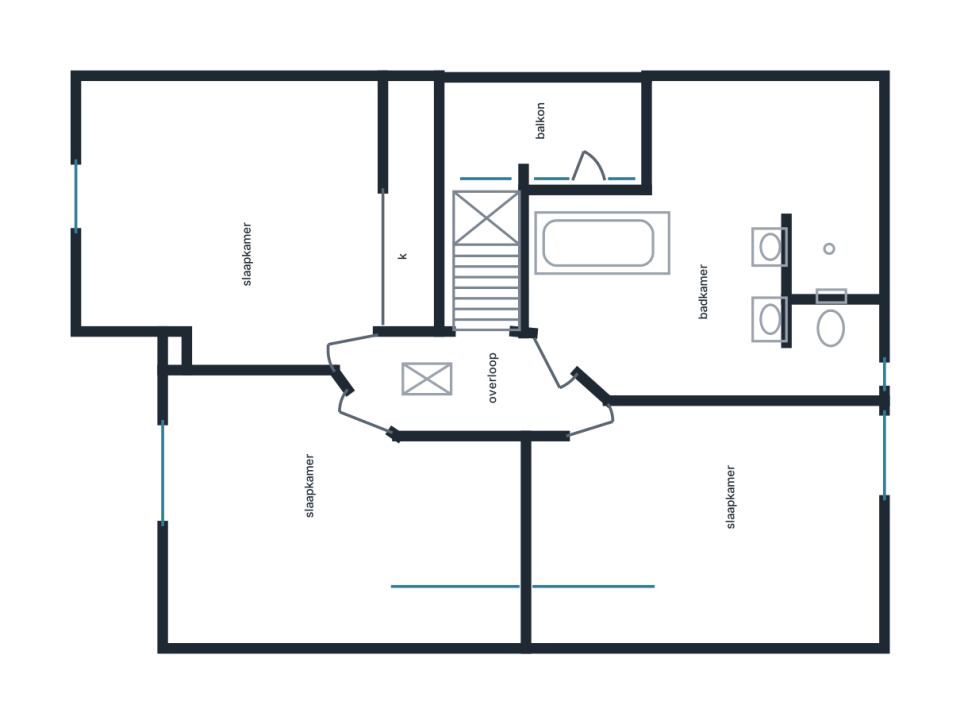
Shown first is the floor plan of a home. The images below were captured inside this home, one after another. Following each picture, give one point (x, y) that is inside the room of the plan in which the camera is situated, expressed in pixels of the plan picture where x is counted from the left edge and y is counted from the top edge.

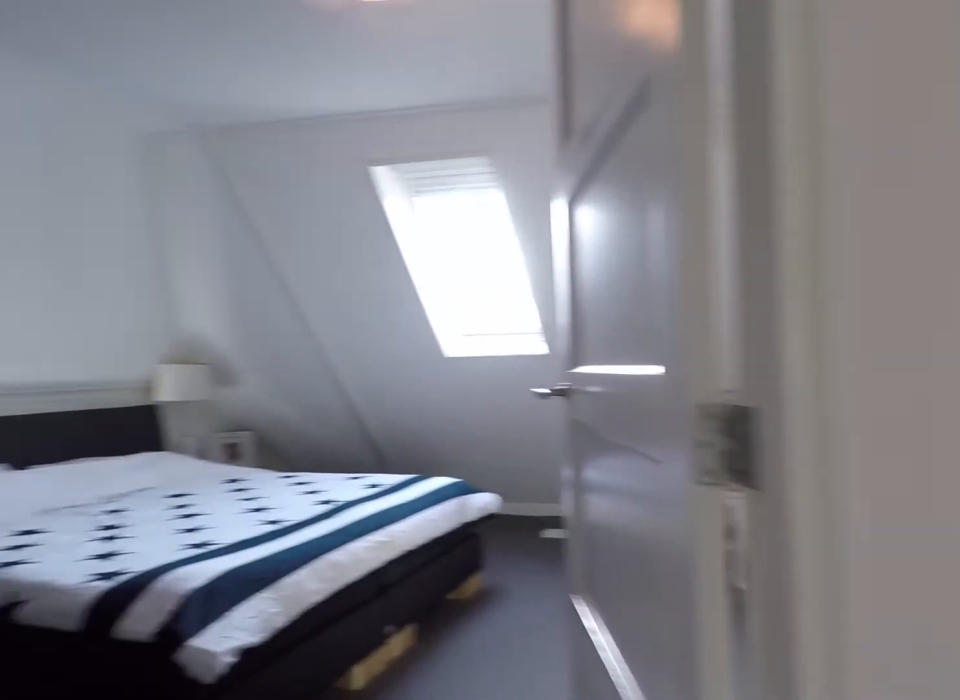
(467, 383)
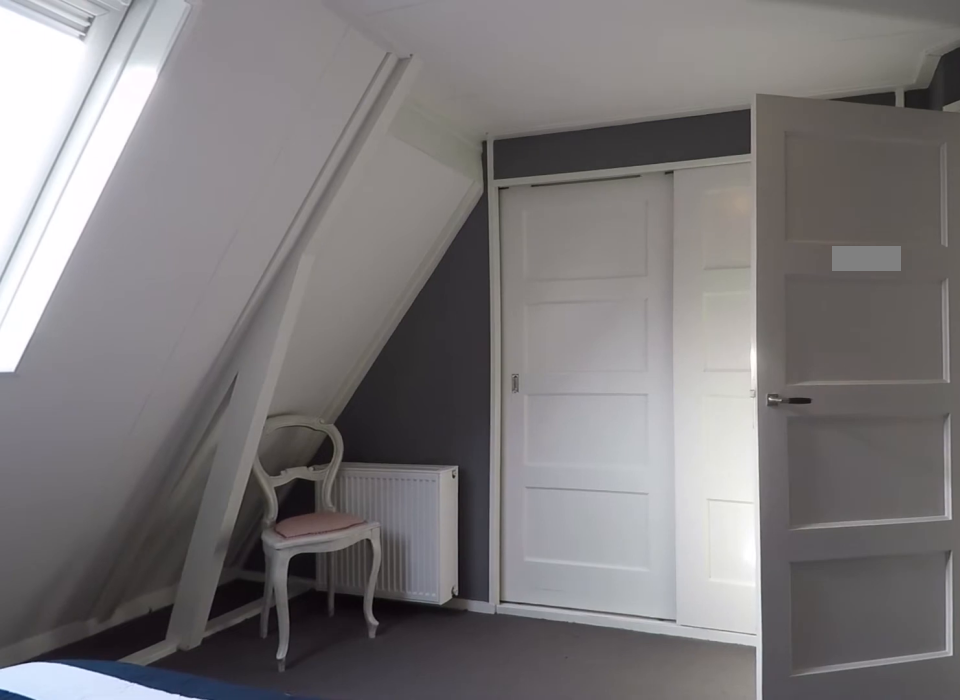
(250, 258)
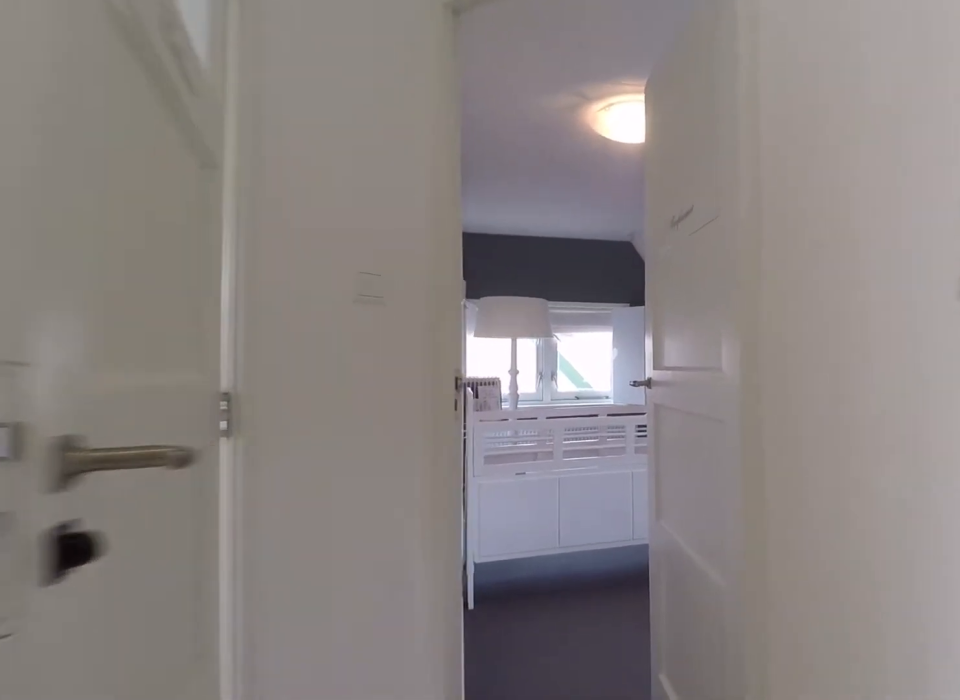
(468, 383)
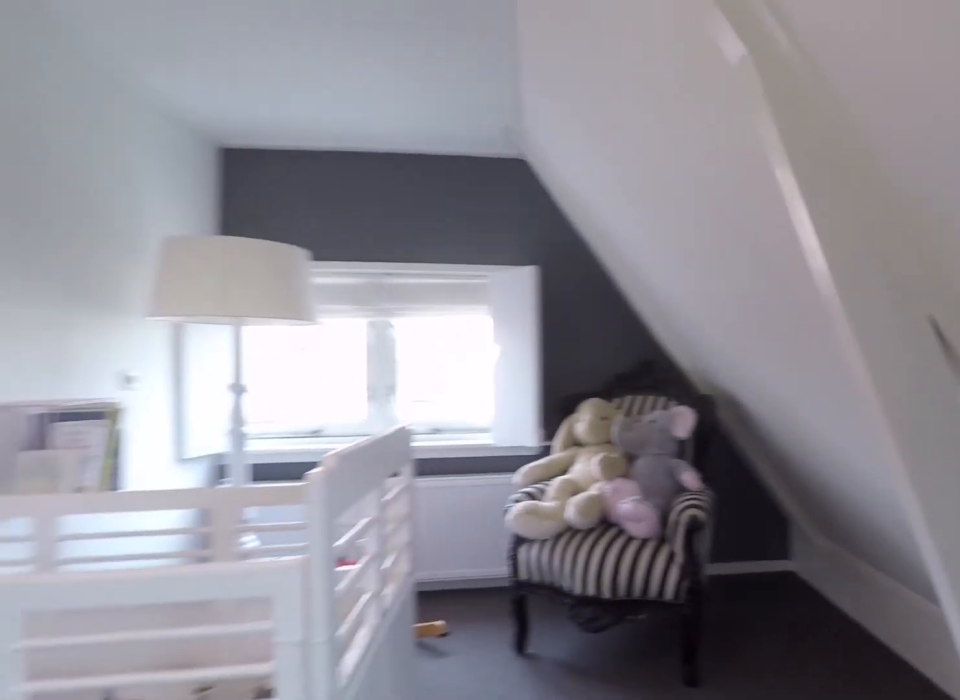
(715, 488)
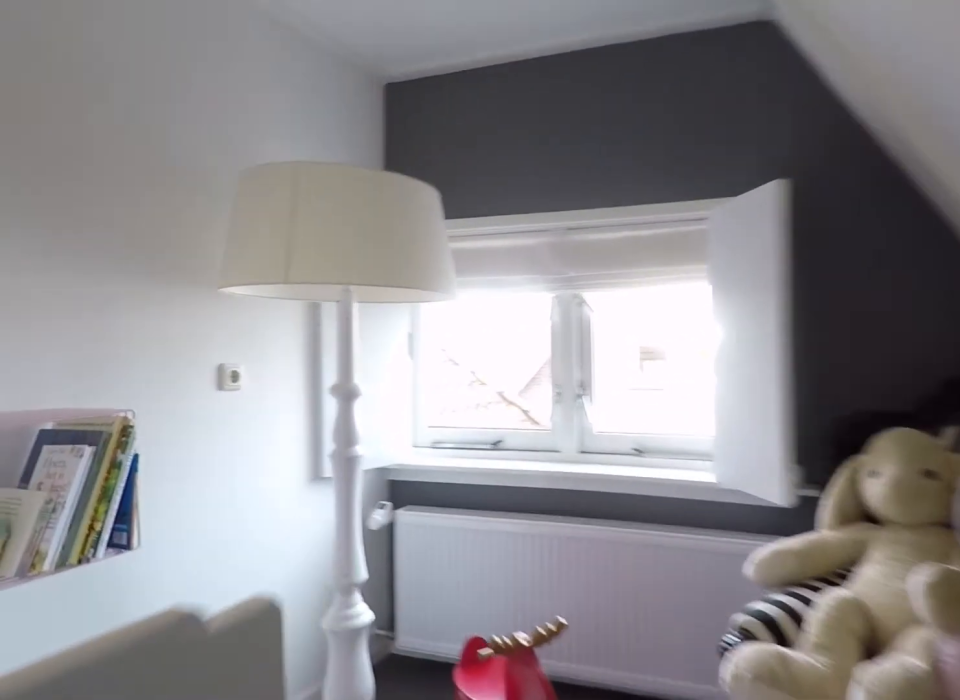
(715, 488)
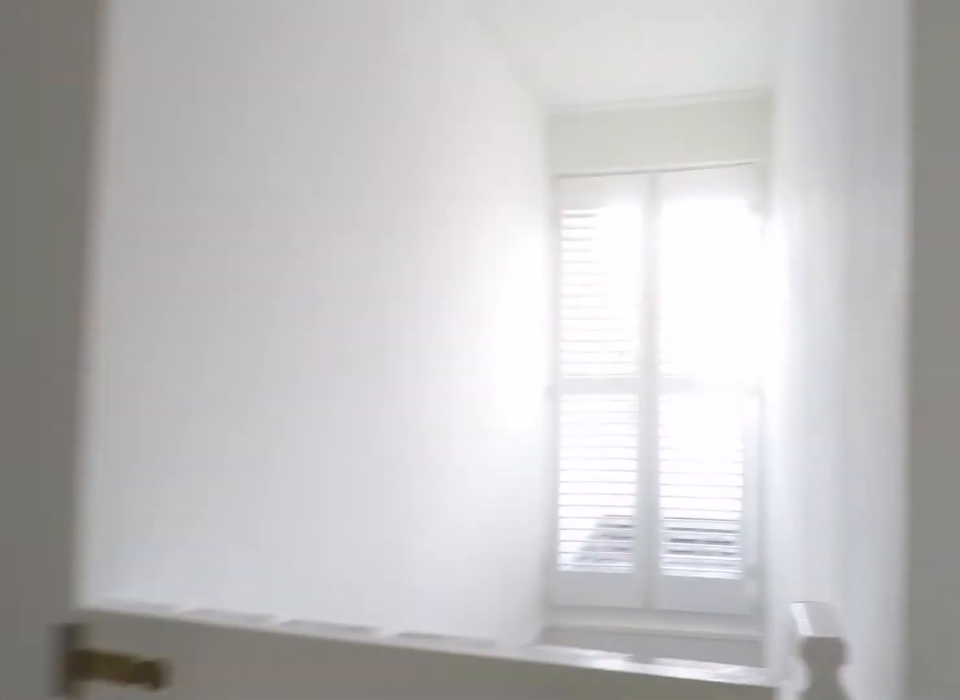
(467, 383)
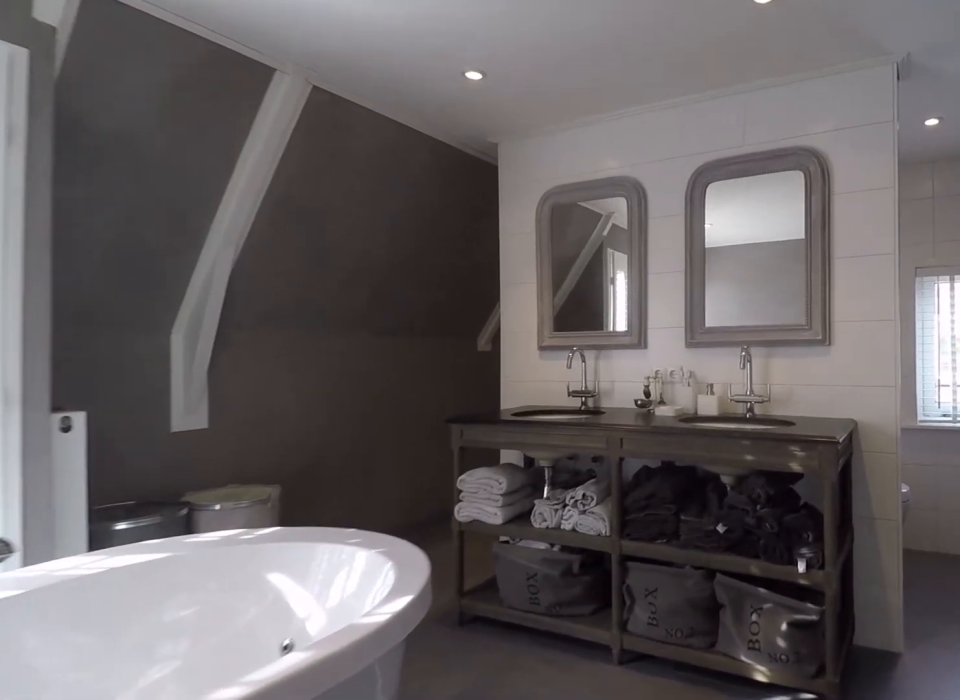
(738, 261)
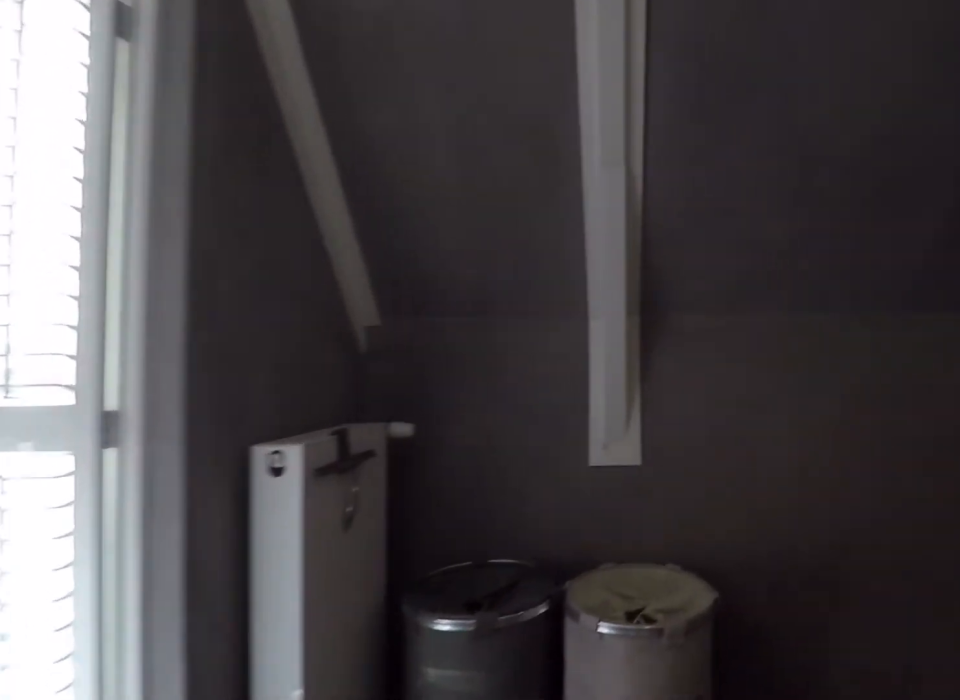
(738, 261)
